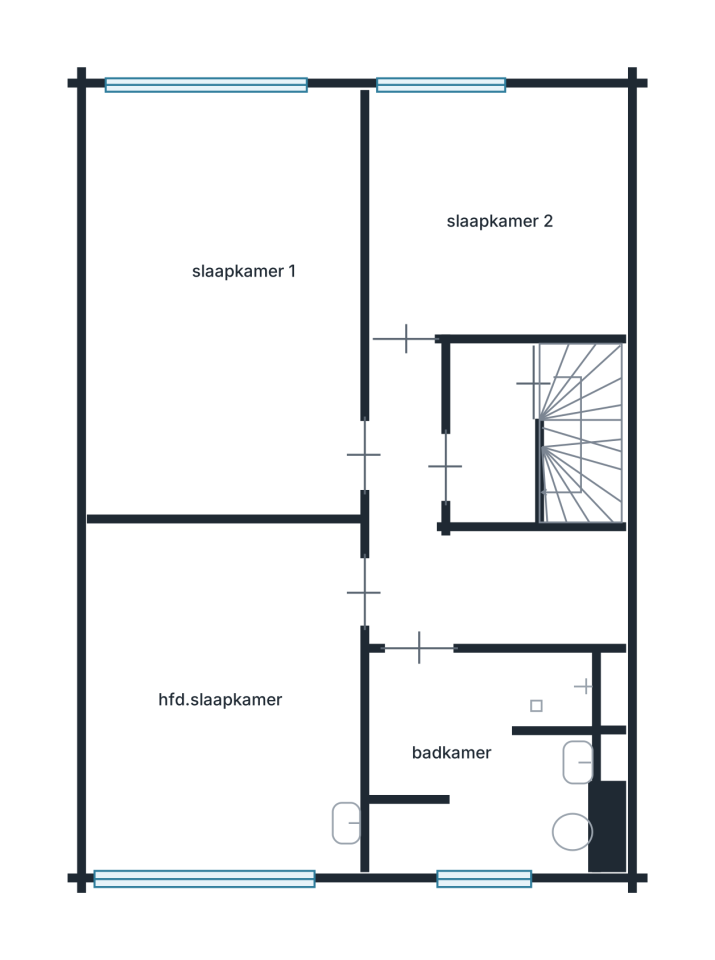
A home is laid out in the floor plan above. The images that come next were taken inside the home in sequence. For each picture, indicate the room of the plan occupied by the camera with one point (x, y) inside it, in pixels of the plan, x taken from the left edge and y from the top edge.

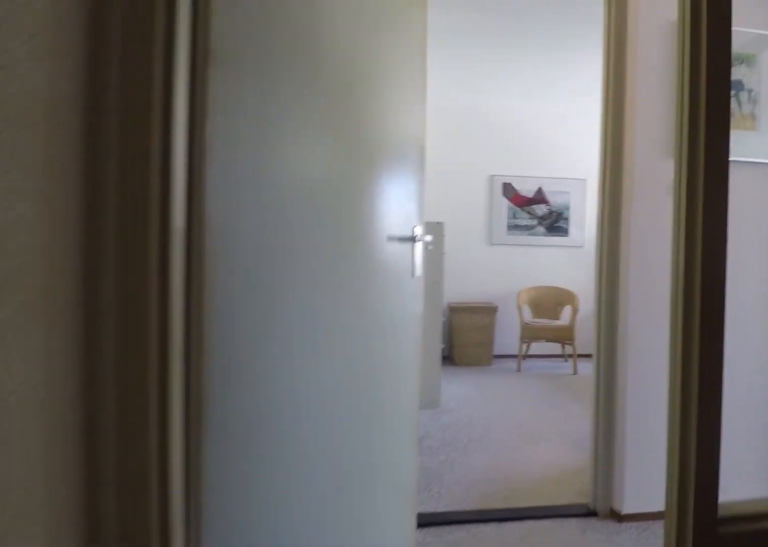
(467, 540)
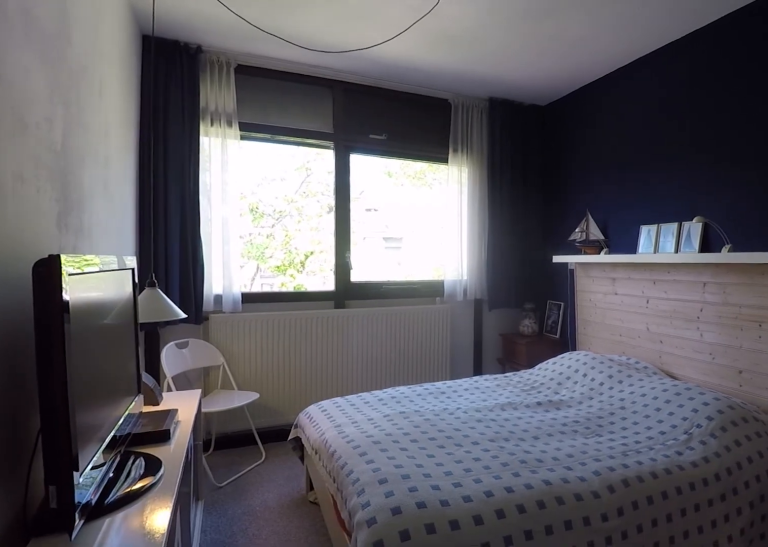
(226, 305)
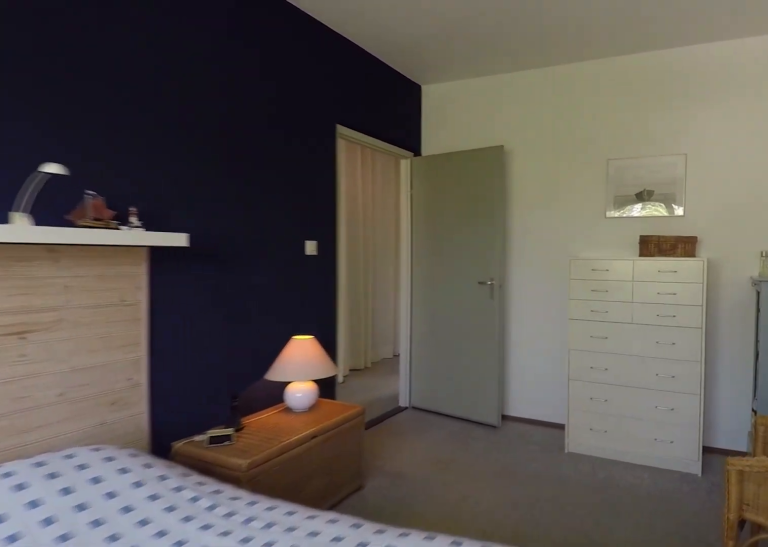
(226, 305)
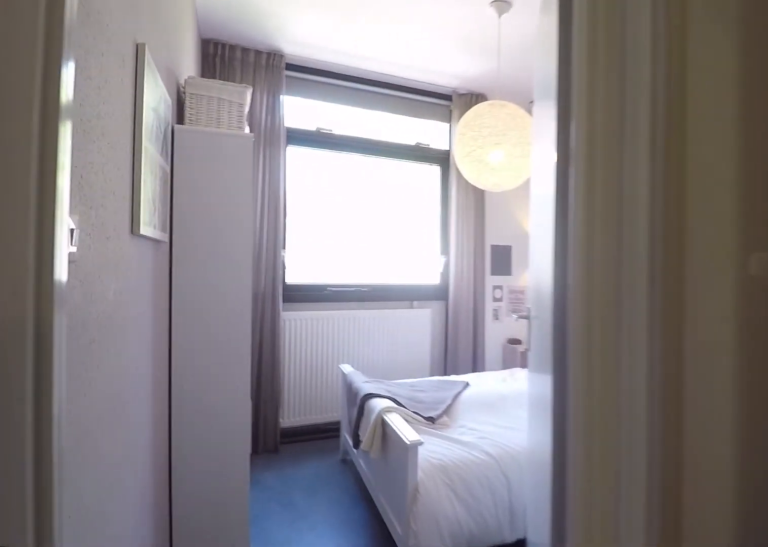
(467, 540)
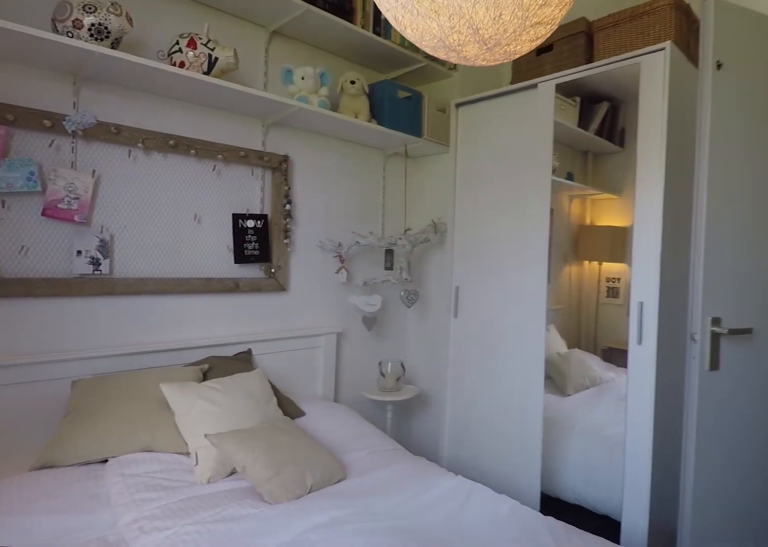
(496, 214)
